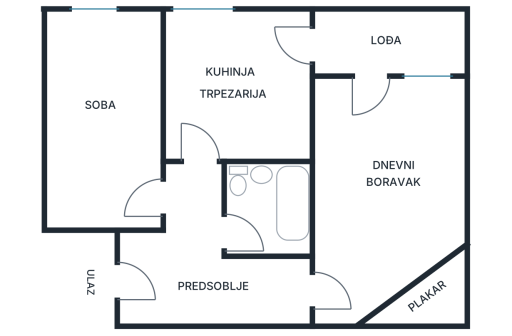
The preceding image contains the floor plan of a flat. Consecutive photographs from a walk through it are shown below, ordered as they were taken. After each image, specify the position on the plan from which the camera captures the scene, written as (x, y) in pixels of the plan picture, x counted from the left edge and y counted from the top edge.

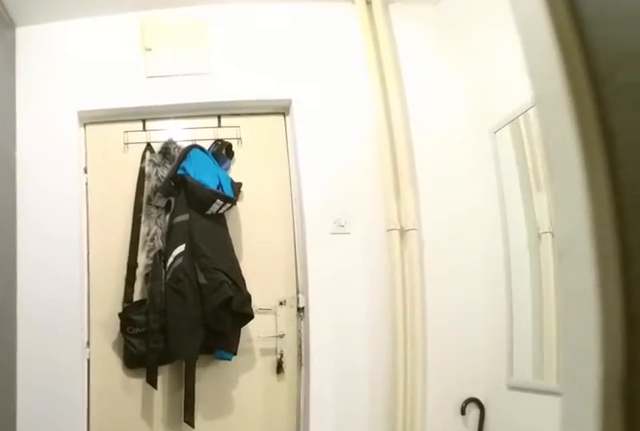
(250, 289)
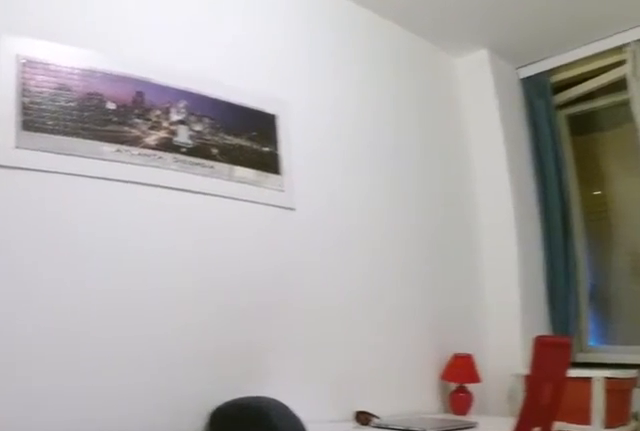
(139, 189)
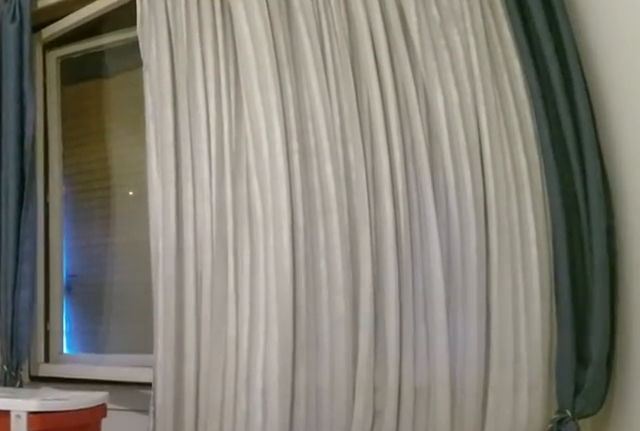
(114, 135)
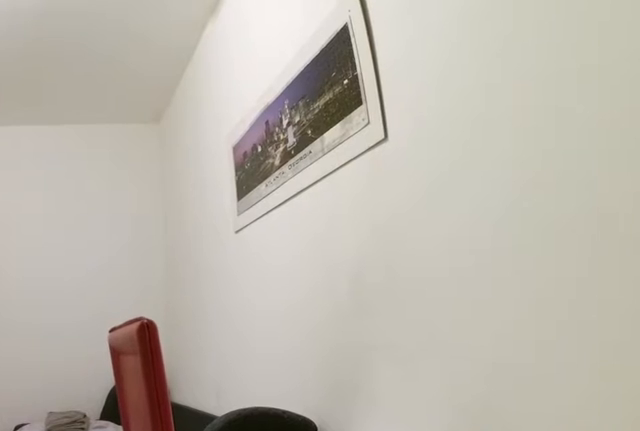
(92, 33)
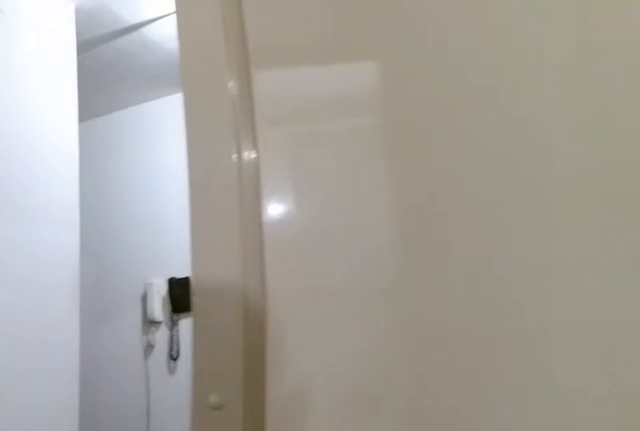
(148, 187)
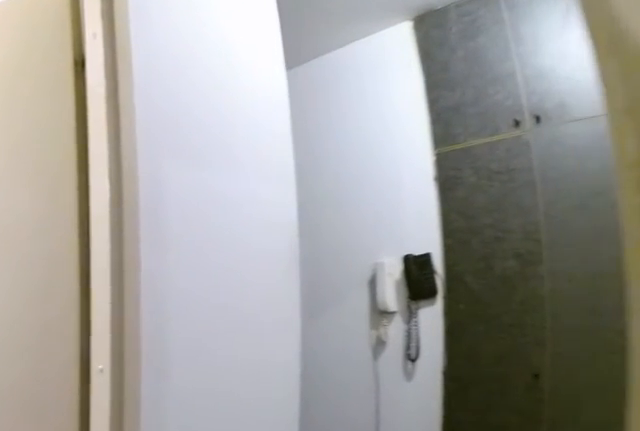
(159, 202)
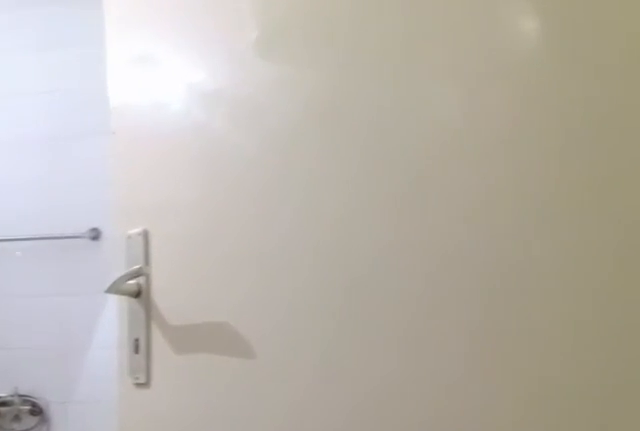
(201, 226)
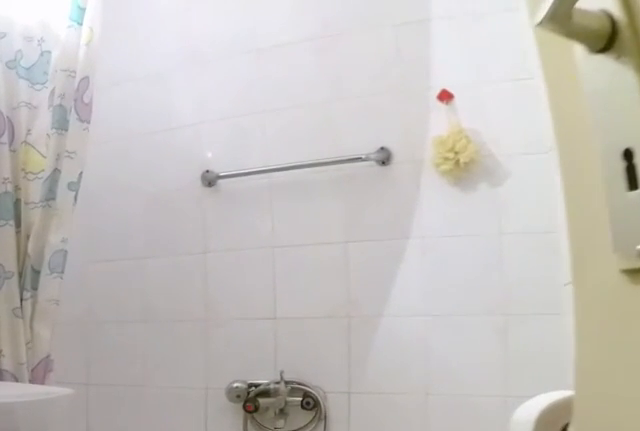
(221, 225)
